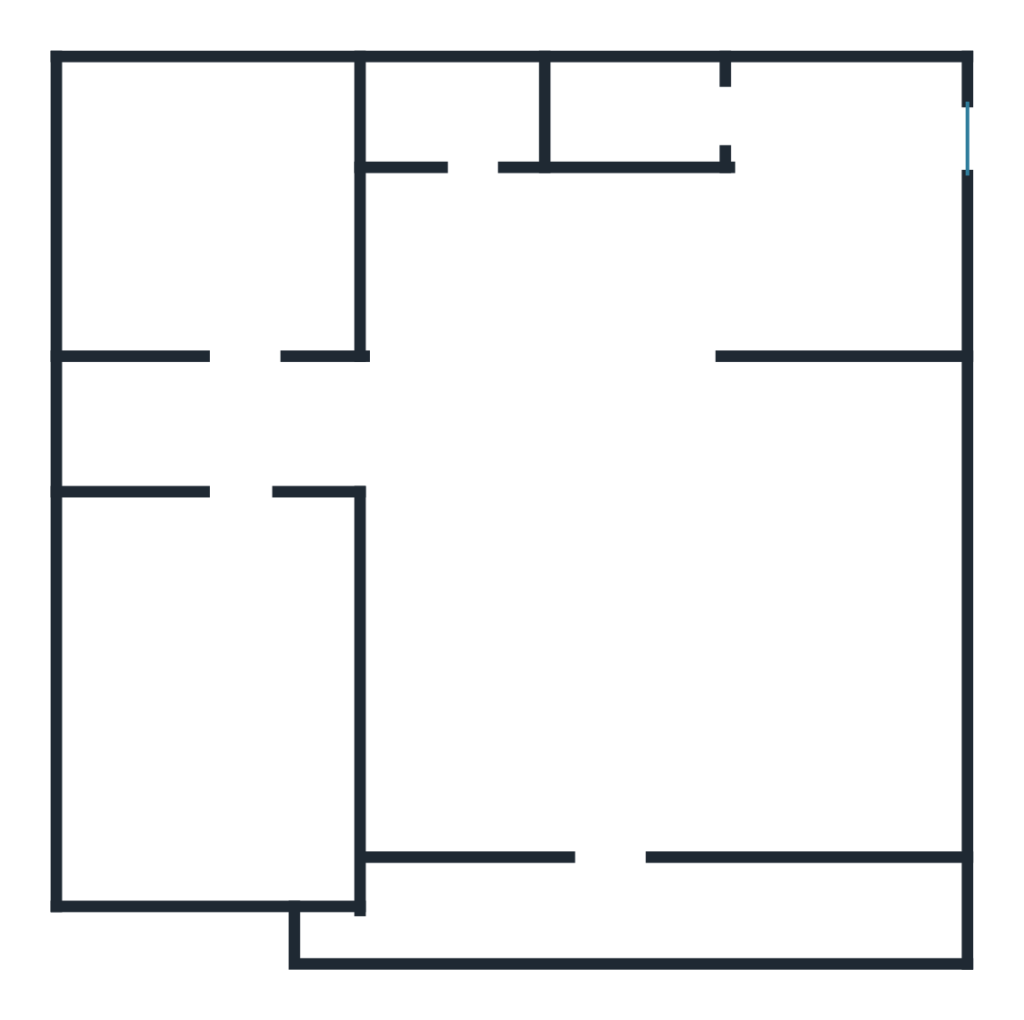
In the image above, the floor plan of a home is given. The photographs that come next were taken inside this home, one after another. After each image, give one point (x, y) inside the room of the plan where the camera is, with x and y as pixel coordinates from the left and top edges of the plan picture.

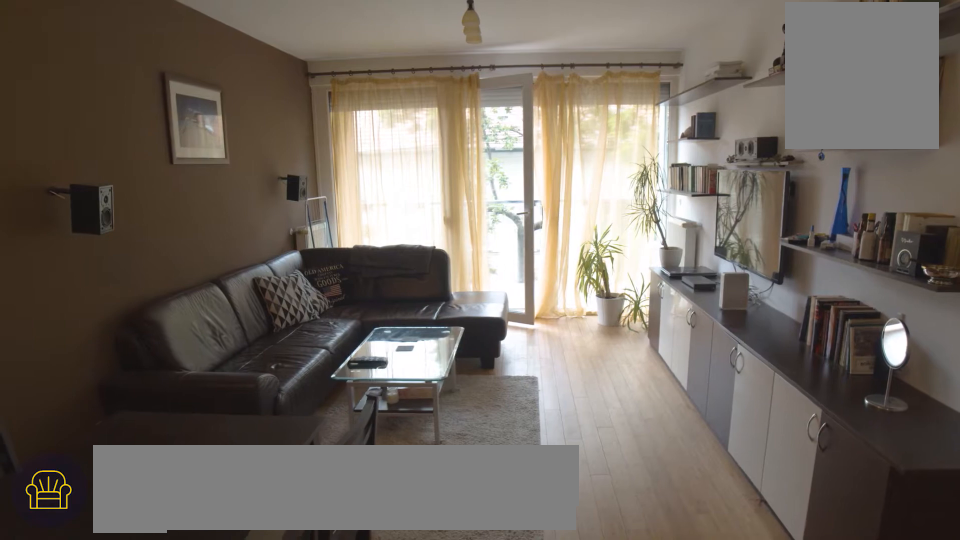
(678, 584)
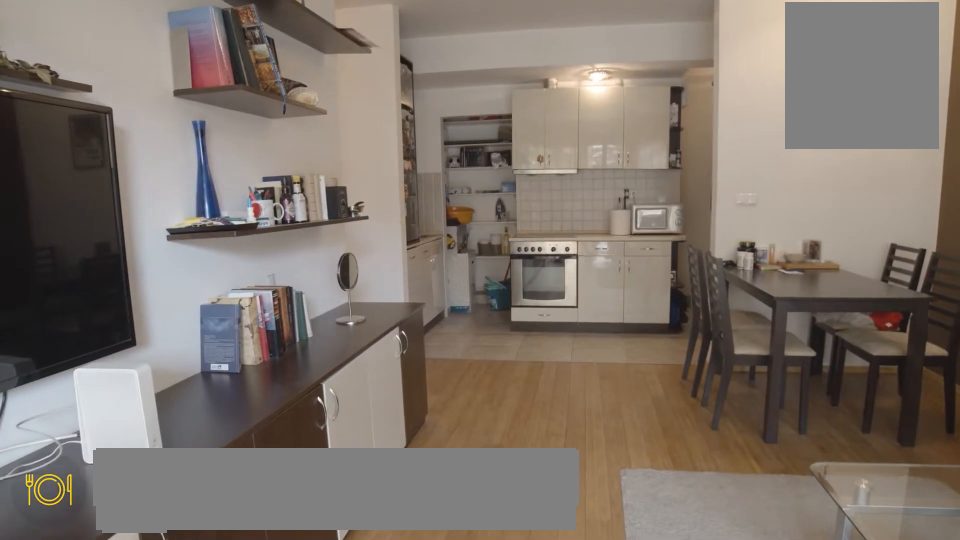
(674, 587)
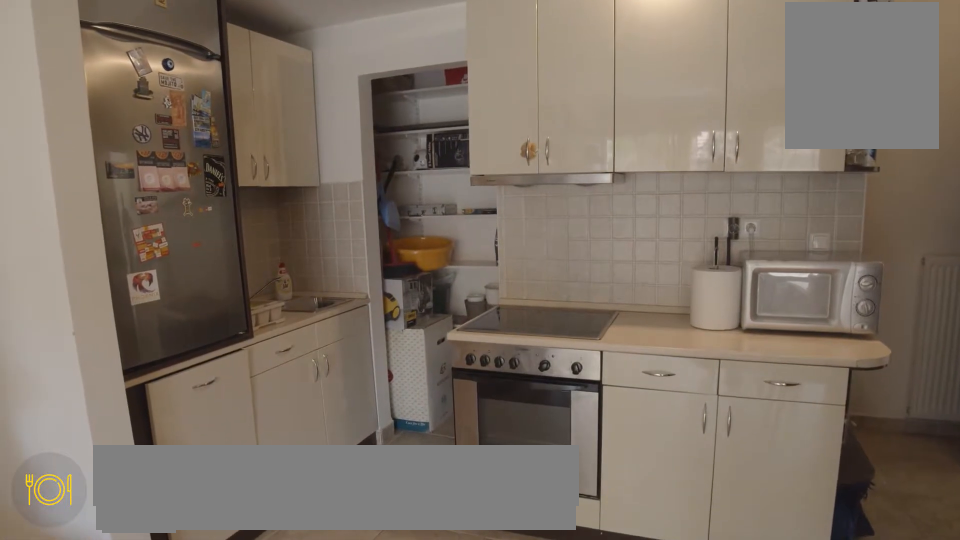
(557, 320)
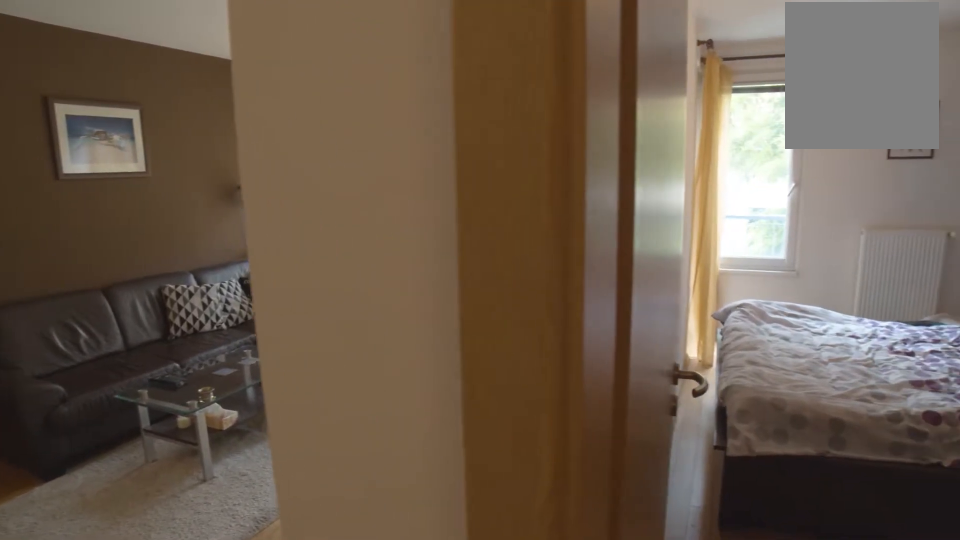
(216, 680)
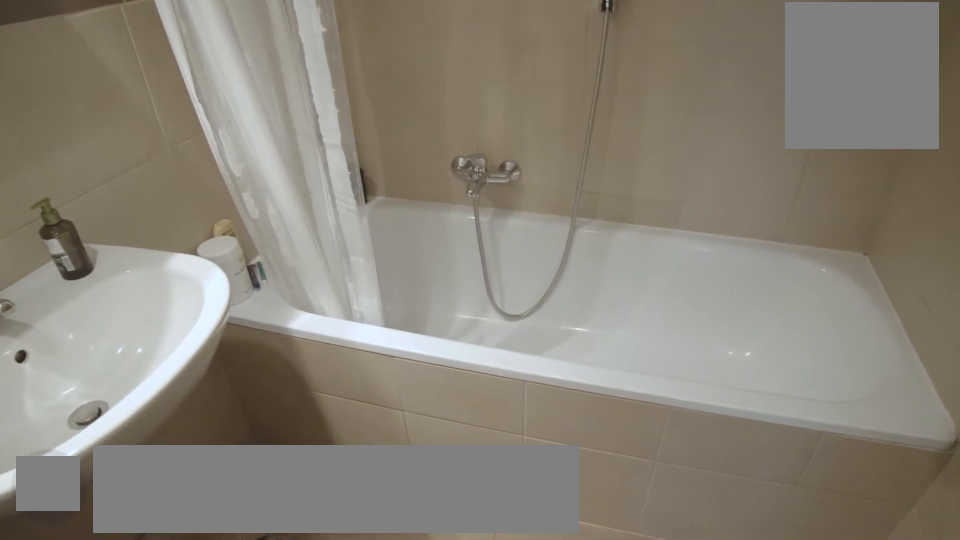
(217, 210)
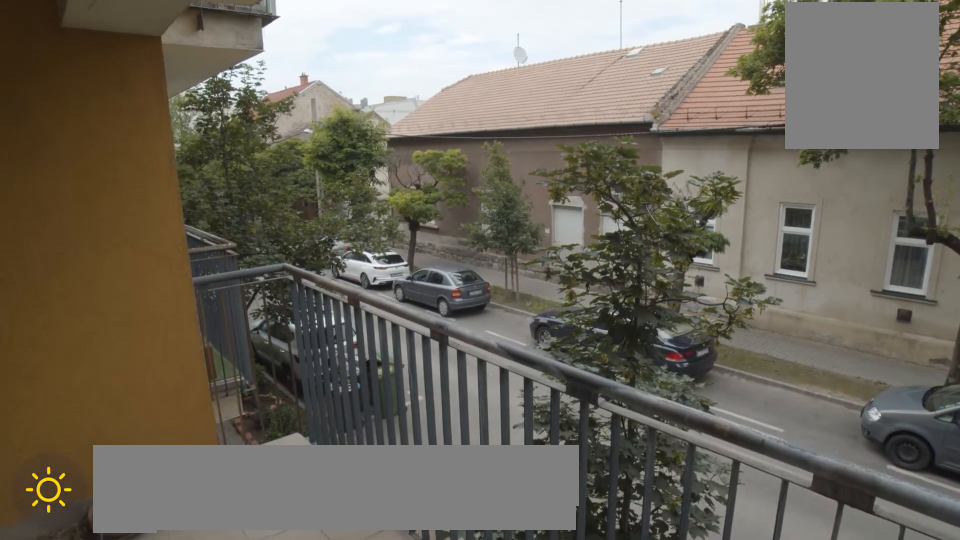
(666, 910)
